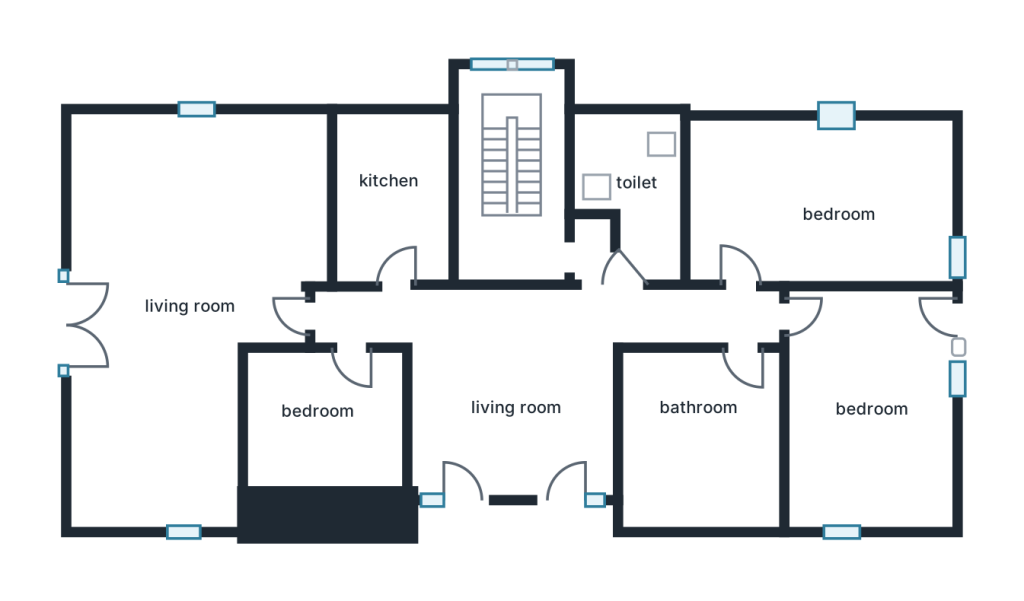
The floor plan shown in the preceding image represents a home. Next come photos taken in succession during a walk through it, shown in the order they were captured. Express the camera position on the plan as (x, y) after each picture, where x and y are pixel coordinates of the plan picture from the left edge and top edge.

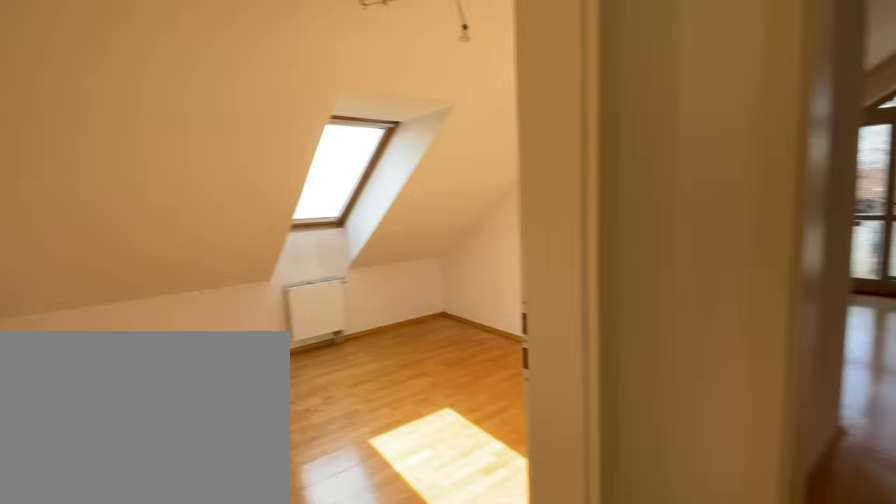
(338, 322)
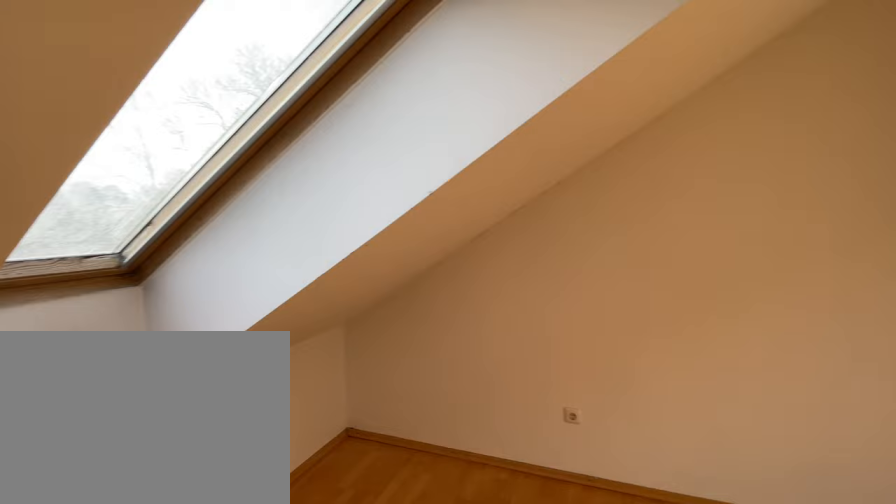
(347, 393)
